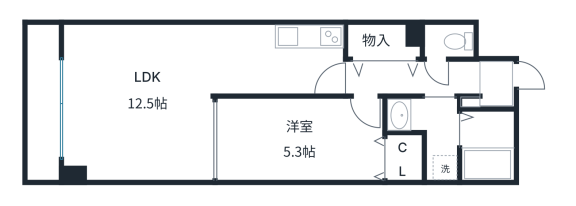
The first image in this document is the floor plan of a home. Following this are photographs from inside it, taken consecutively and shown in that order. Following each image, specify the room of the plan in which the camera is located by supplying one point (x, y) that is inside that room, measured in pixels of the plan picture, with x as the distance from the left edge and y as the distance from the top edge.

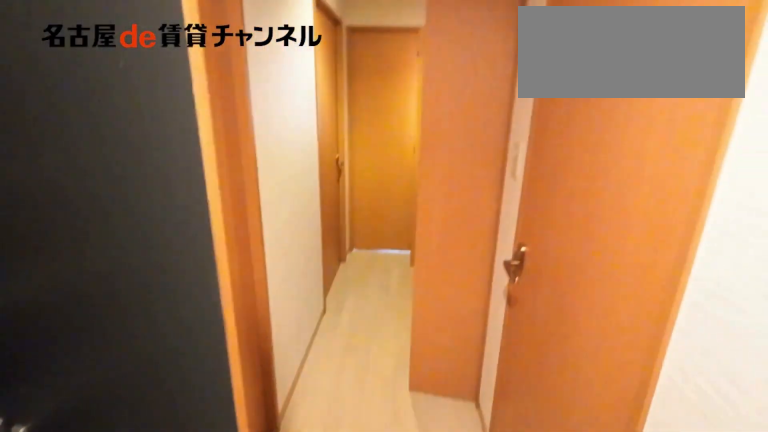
(414, 78)
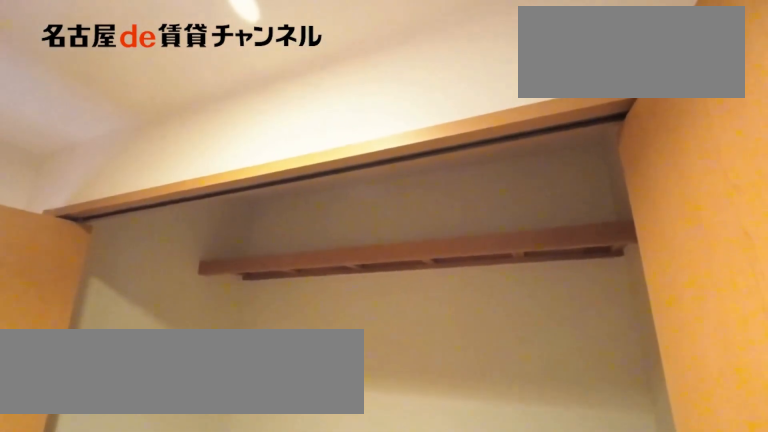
(380, 42)
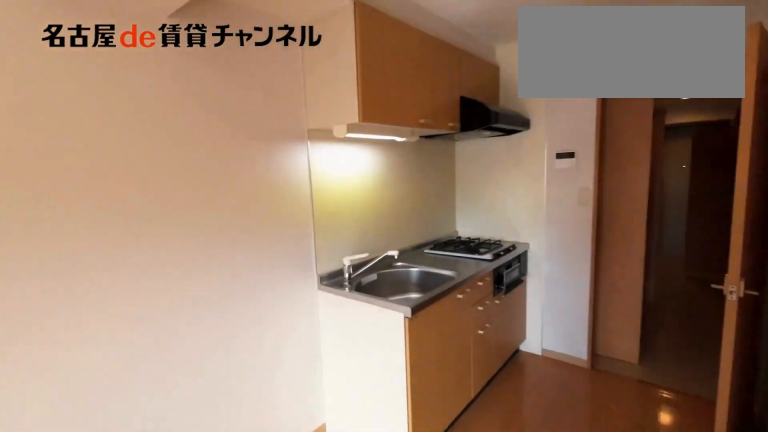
(276, 72)
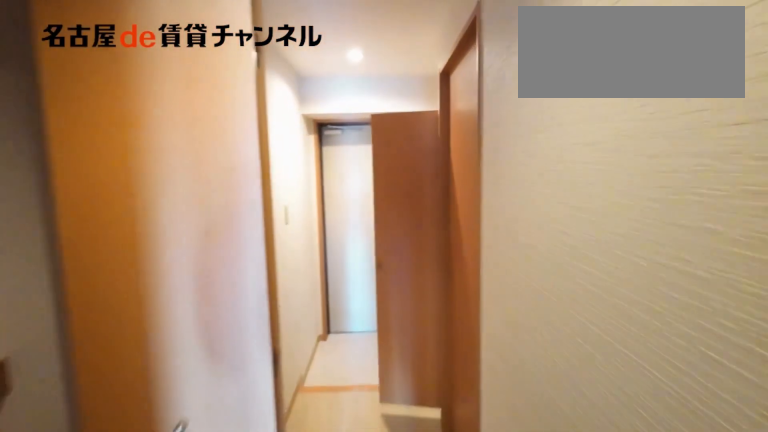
(414, 79)
